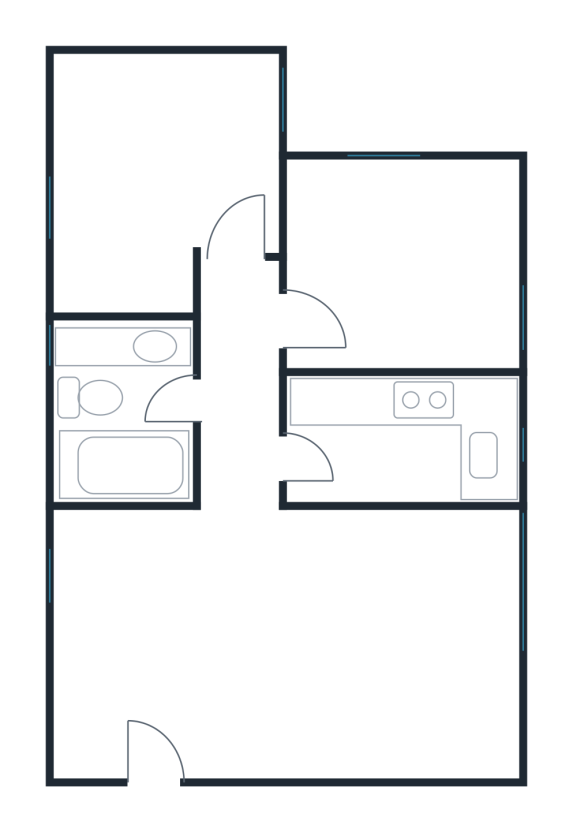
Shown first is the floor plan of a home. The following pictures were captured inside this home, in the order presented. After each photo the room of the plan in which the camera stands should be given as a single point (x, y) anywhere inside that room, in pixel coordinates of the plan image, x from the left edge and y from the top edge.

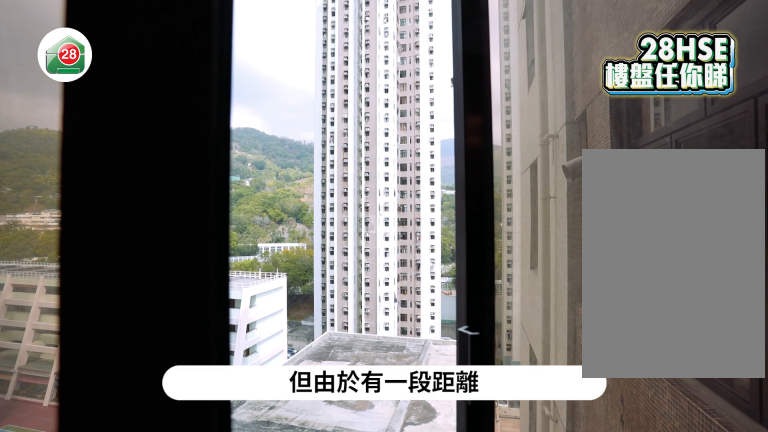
(253, 640)
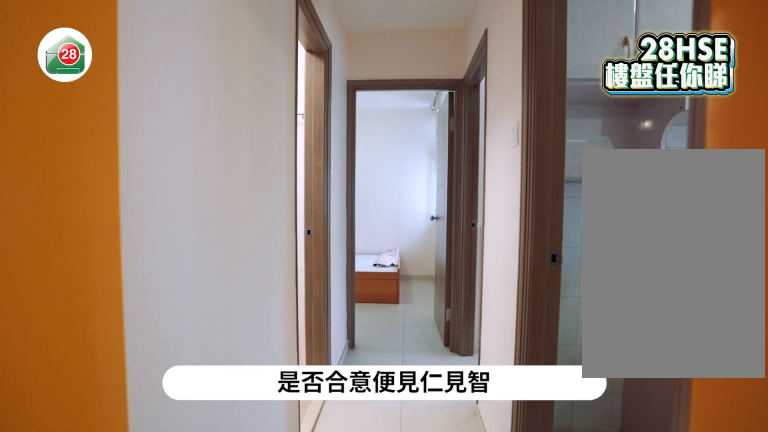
(252, 641)
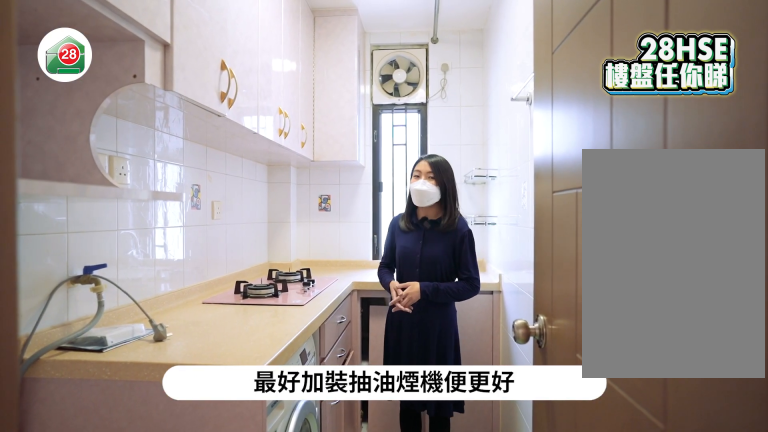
(360, 438)
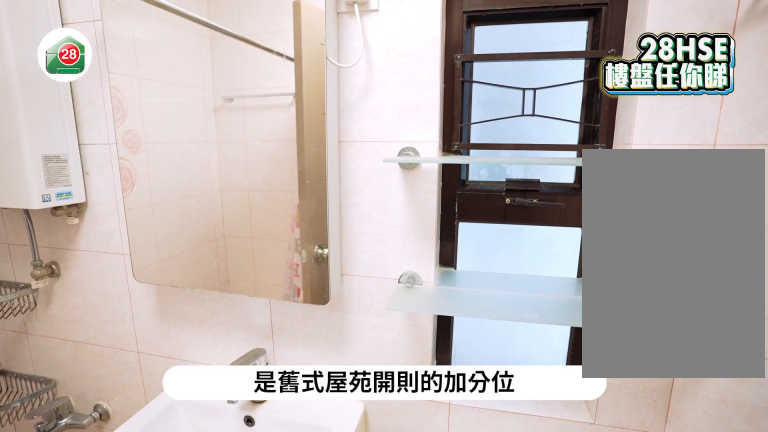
(143, 418)
